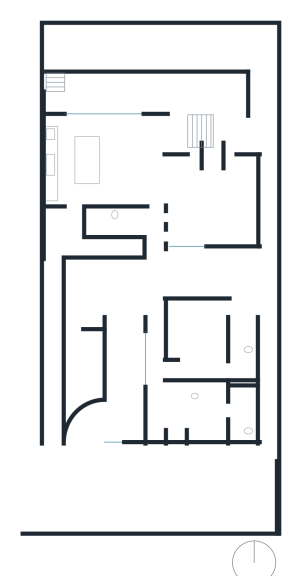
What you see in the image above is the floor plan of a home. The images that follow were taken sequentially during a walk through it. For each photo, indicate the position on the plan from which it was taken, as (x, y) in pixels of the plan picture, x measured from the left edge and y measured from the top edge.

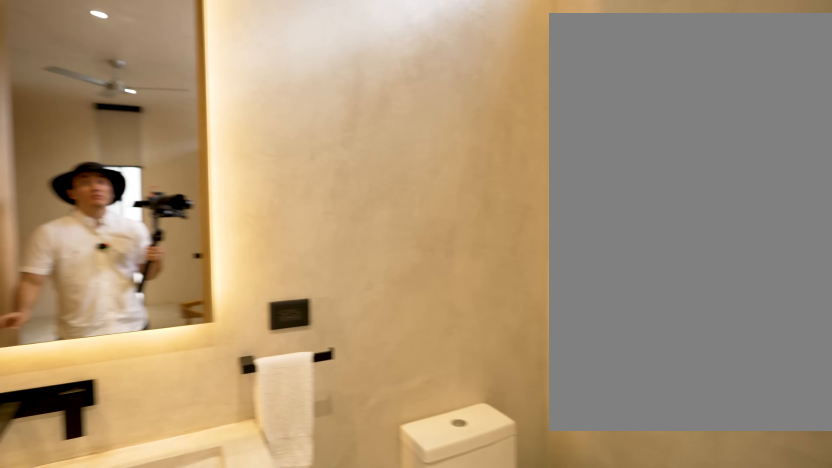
(227, 411)
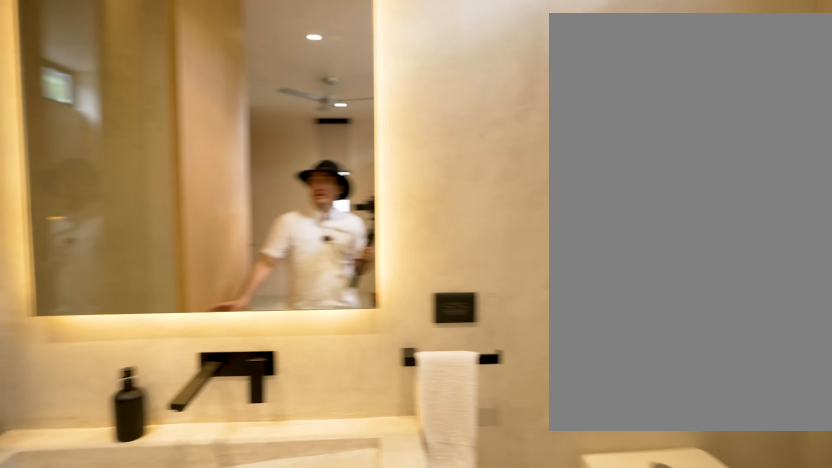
(227, 410)
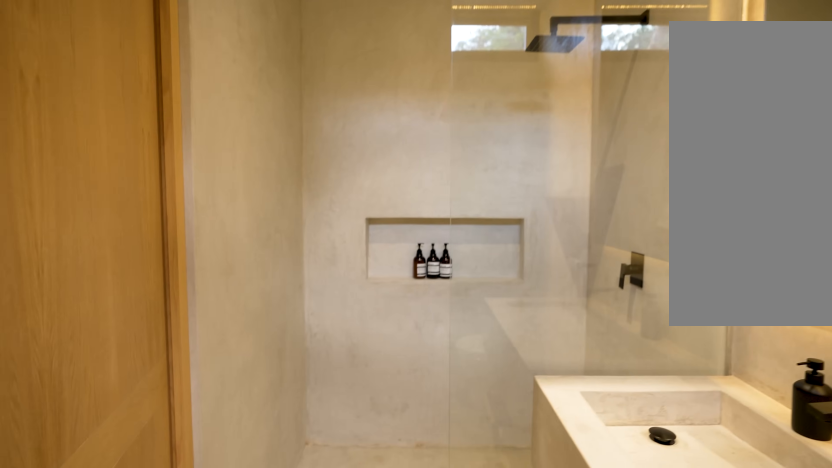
(236, 425)
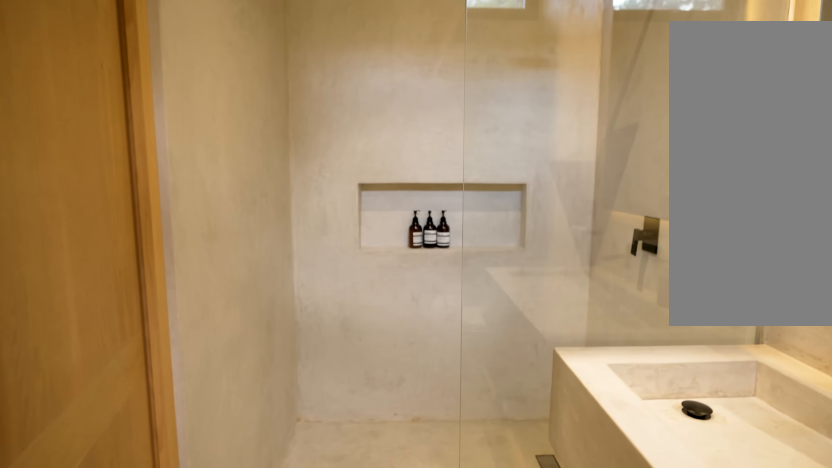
(236, 424)
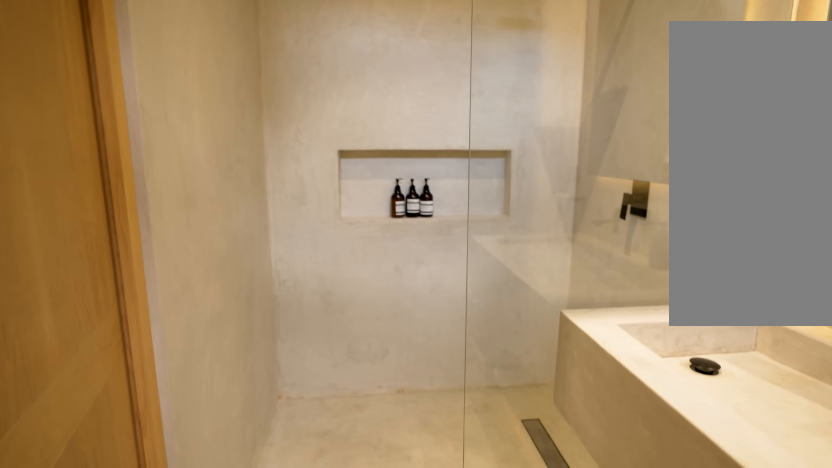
(236, 424)
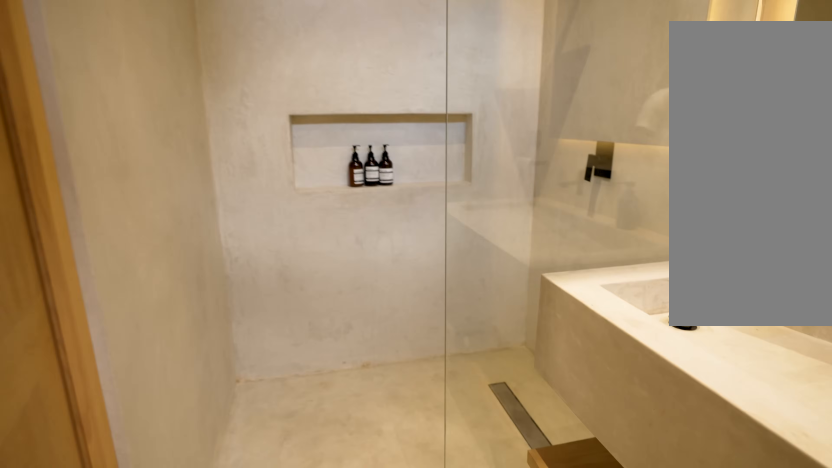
(236, 425)
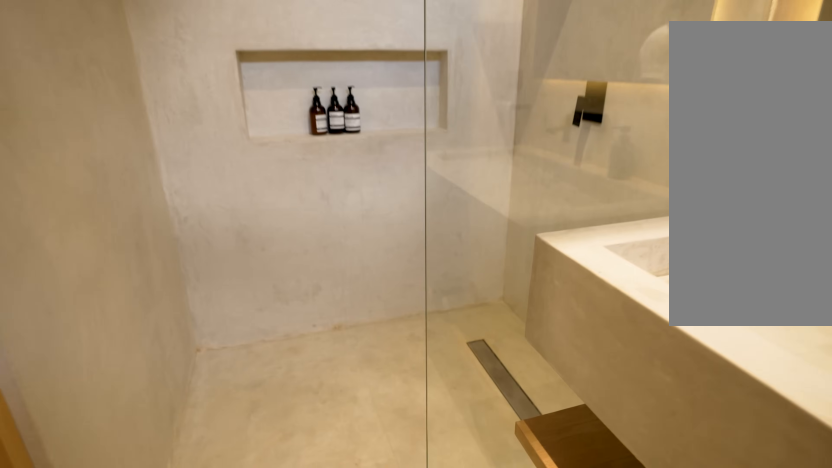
(236, 424)
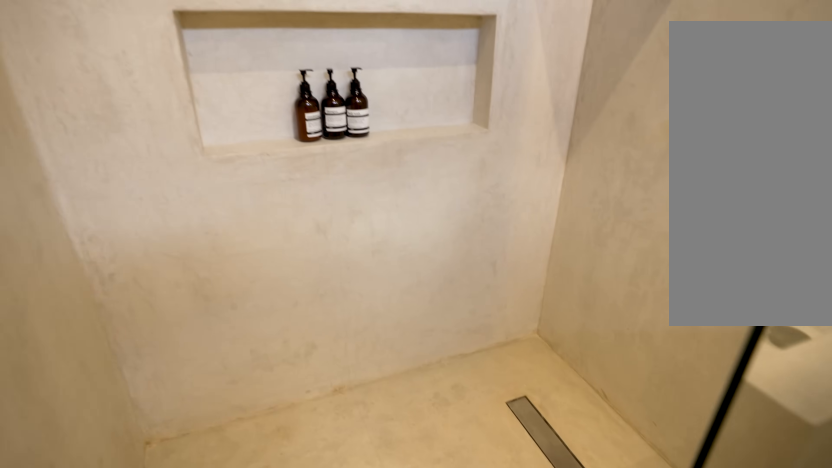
(236, 423)
